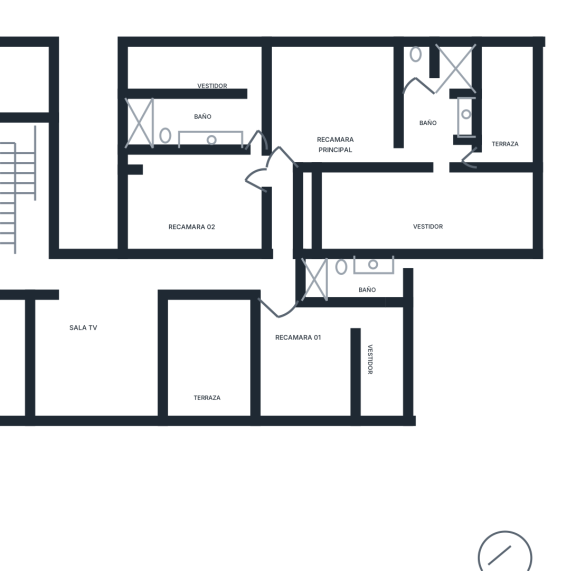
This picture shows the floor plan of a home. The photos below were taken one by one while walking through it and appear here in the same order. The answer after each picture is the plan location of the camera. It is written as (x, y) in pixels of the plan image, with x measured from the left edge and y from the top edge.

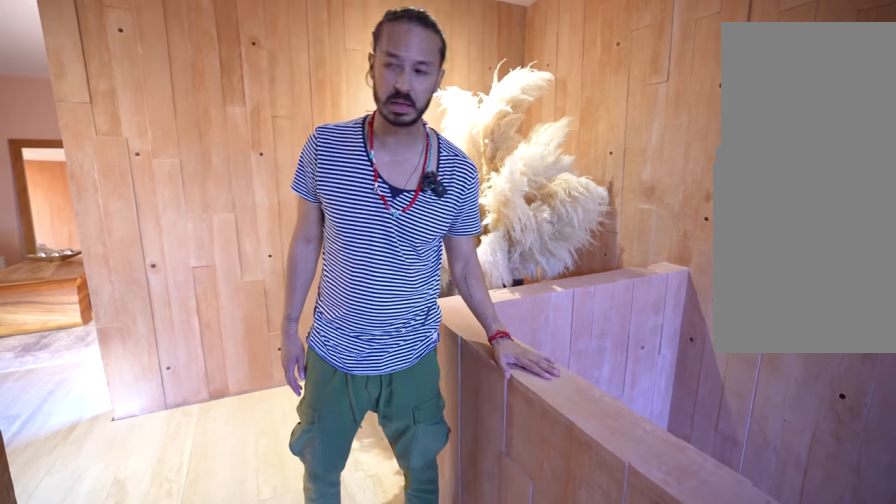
(26, 260)
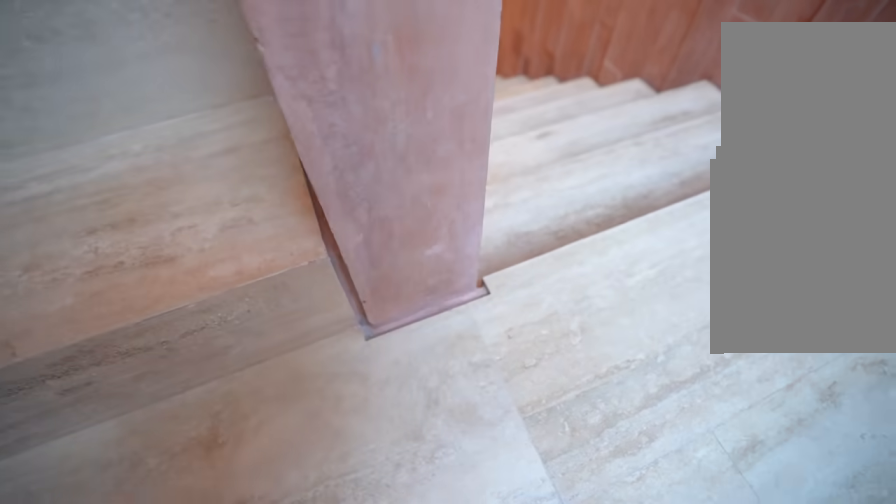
(19, 147)
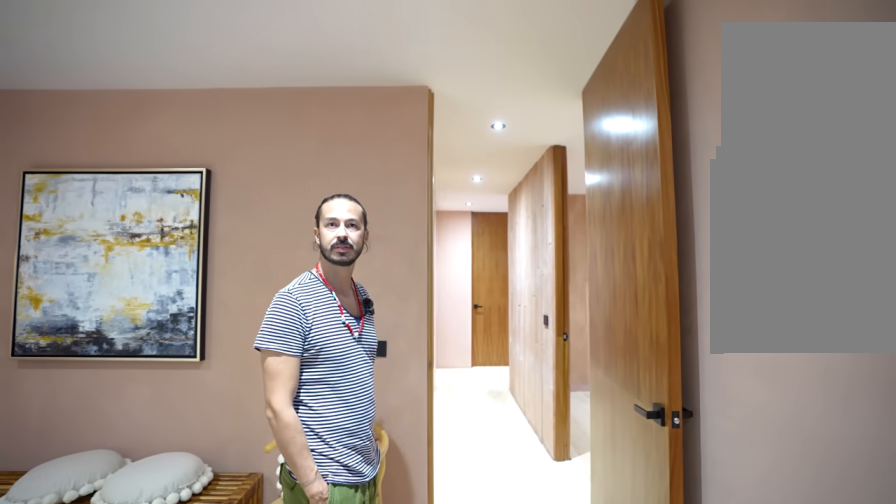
(298, 127)
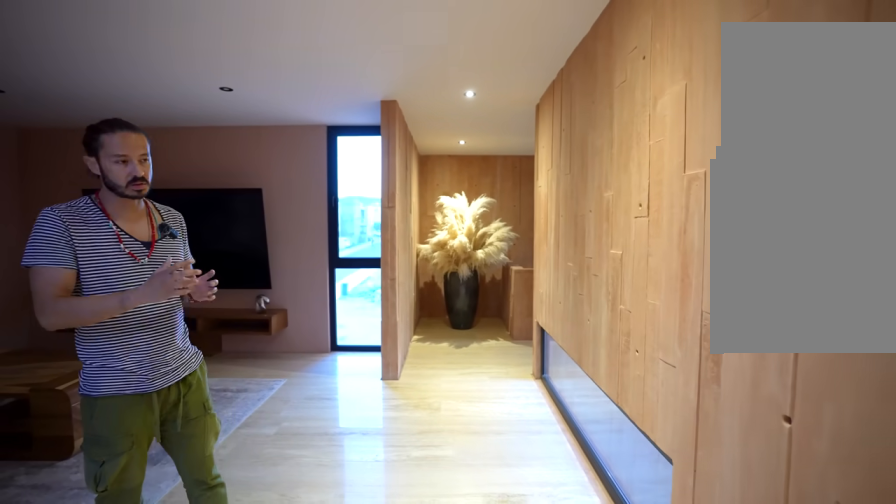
(159, 279)
